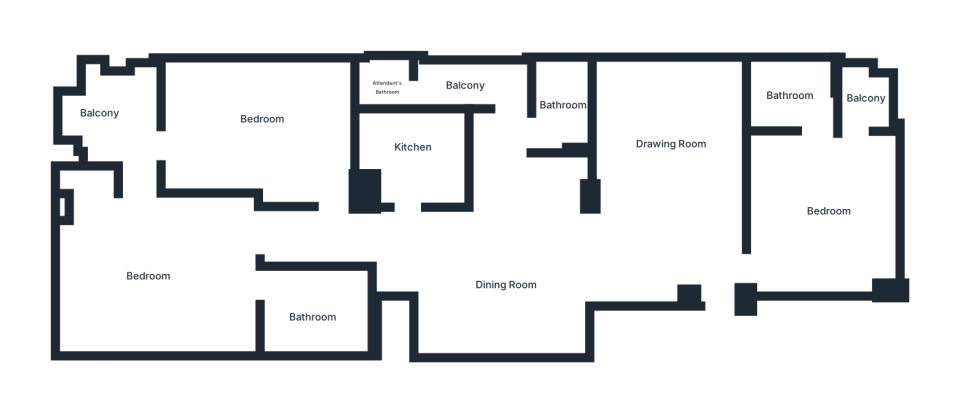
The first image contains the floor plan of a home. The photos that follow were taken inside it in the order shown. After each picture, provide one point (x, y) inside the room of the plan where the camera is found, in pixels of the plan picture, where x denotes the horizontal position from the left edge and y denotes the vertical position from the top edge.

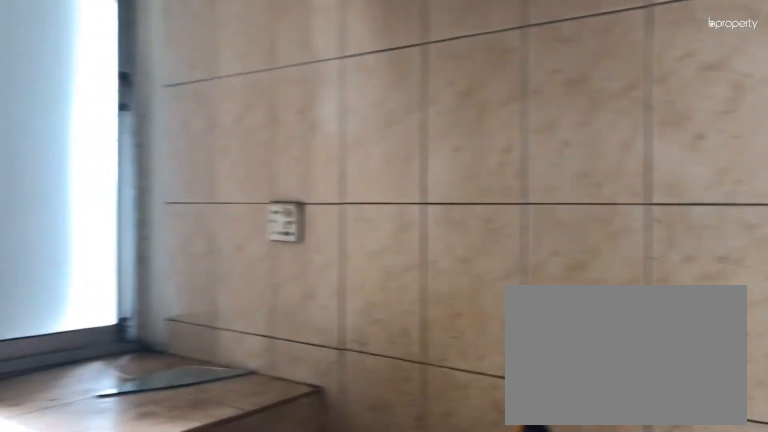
(417, 151)
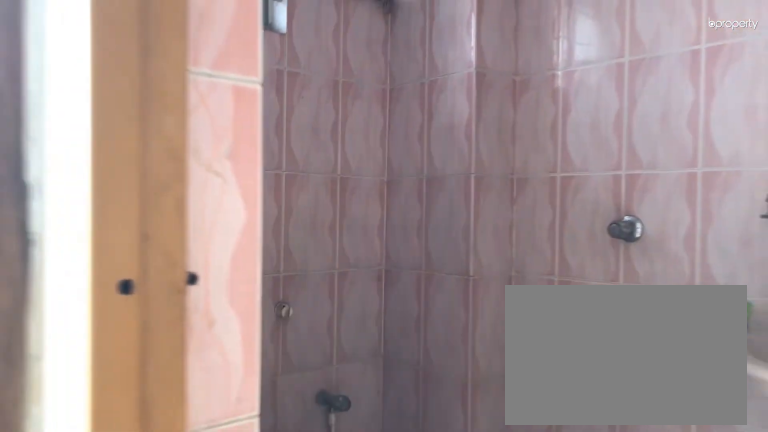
(559, 101)
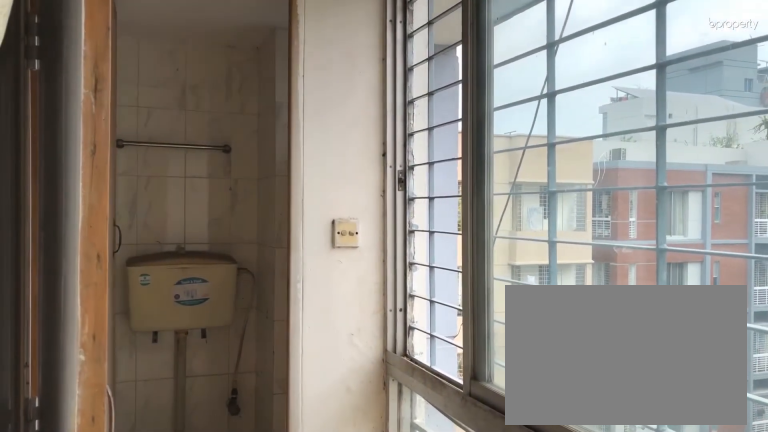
(464, 81)
